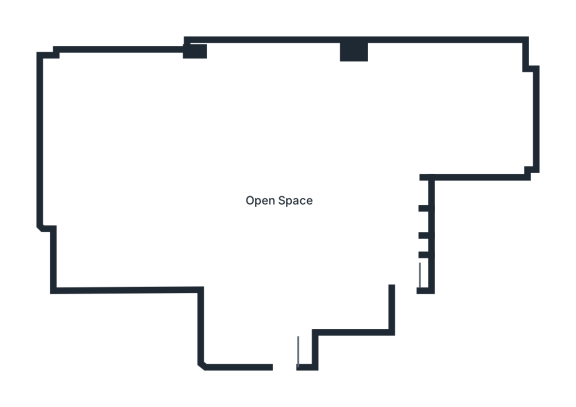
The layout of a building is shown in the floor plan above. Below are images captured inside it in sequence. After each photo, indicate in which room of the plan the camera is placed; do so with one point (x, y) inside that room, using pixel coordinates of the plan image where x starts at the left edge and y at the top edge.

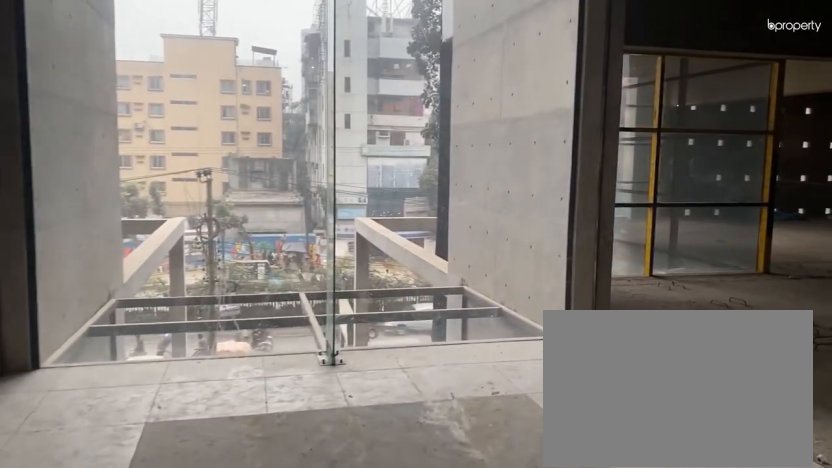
(287, 345)
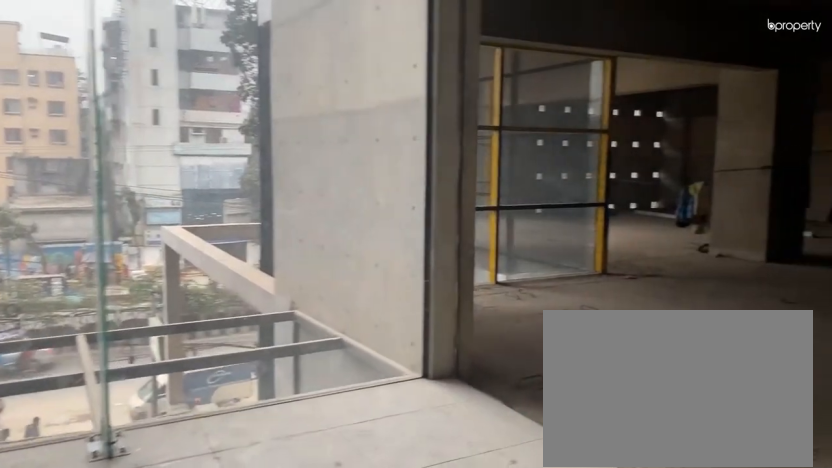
(287, 345)
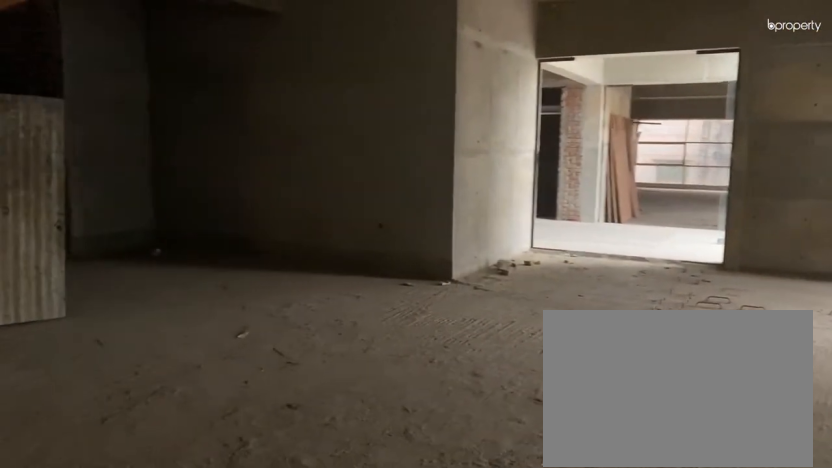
(287, 216)
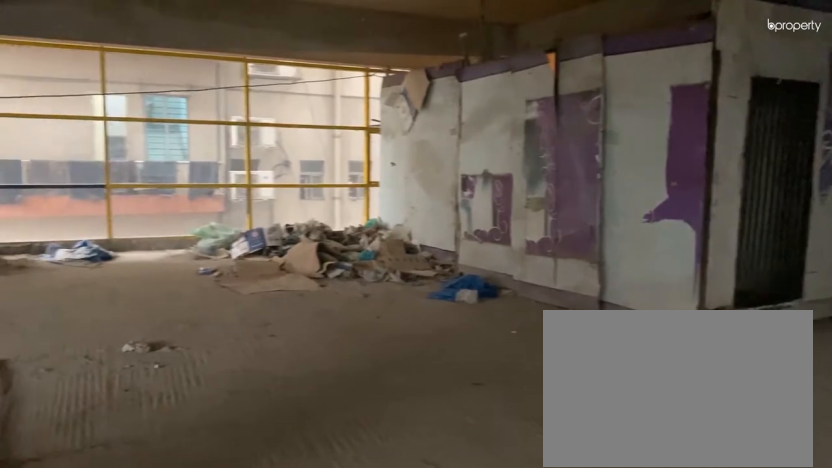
(287, 216)
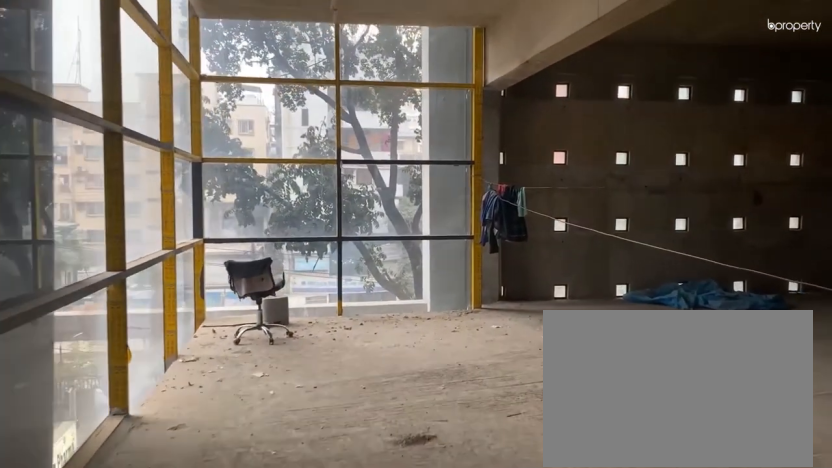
(166, 261)
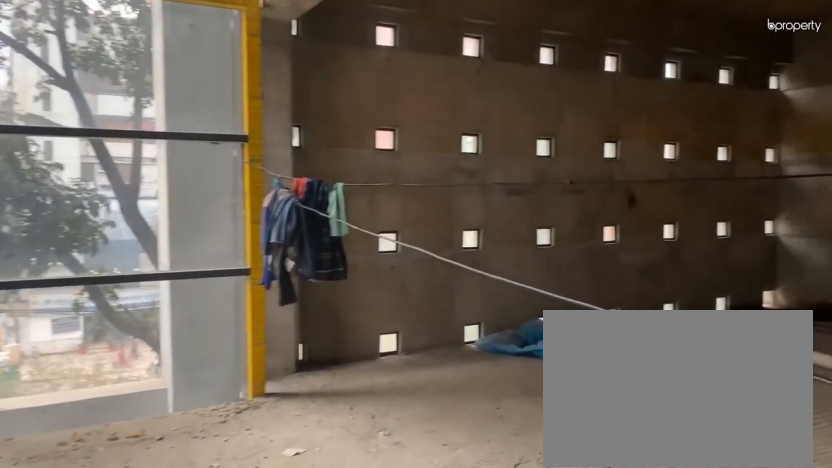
(88, 146)
